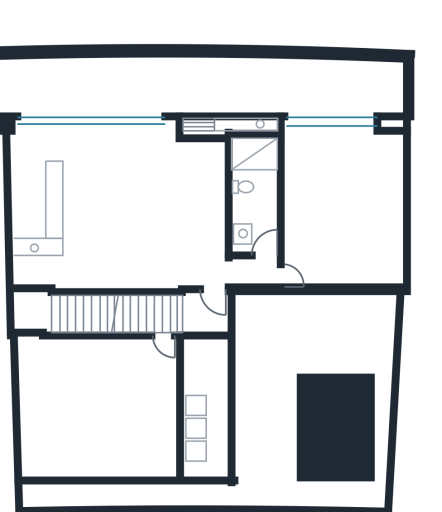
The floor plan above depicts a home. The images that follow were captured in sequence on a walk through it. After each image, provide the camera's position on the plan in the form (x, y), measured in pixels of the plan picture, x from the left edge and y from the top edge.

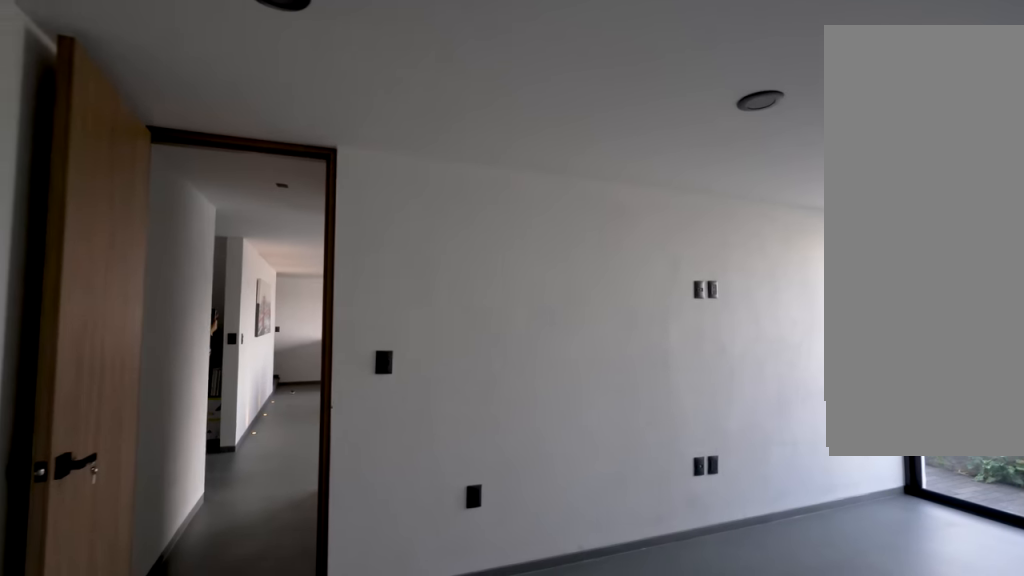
(303, 277)
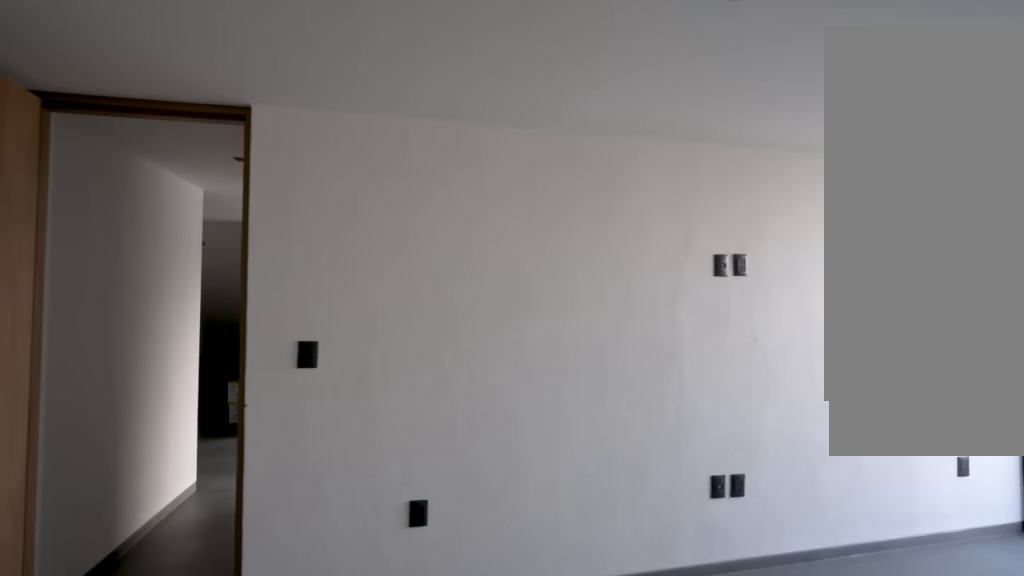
(336, 276)
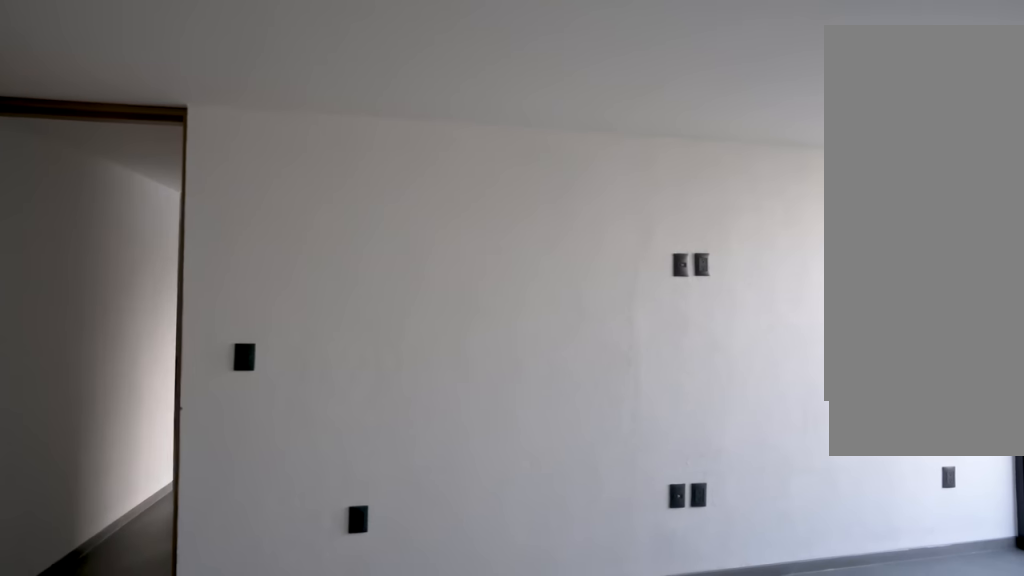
(340, 276)
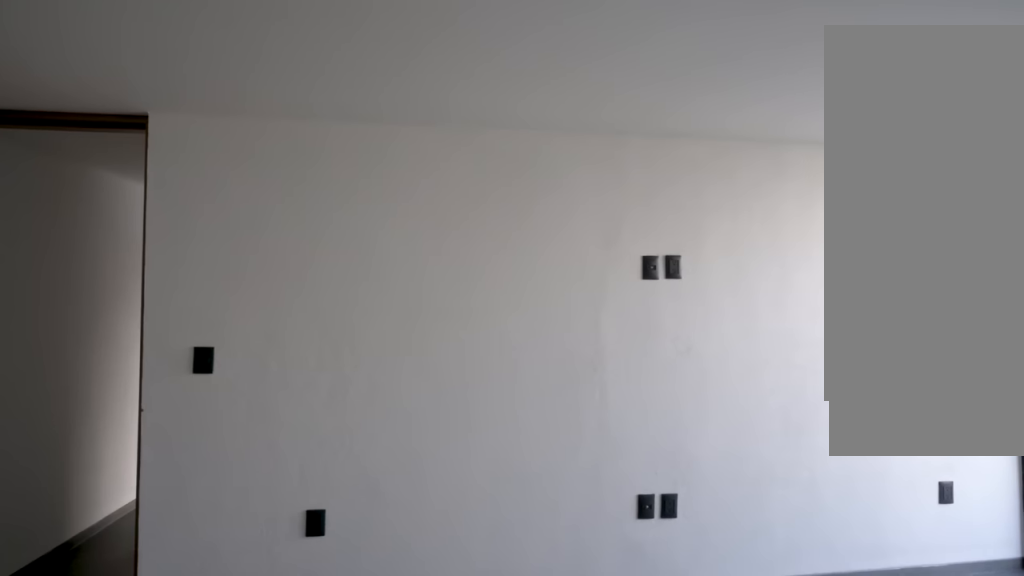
(351, 276)
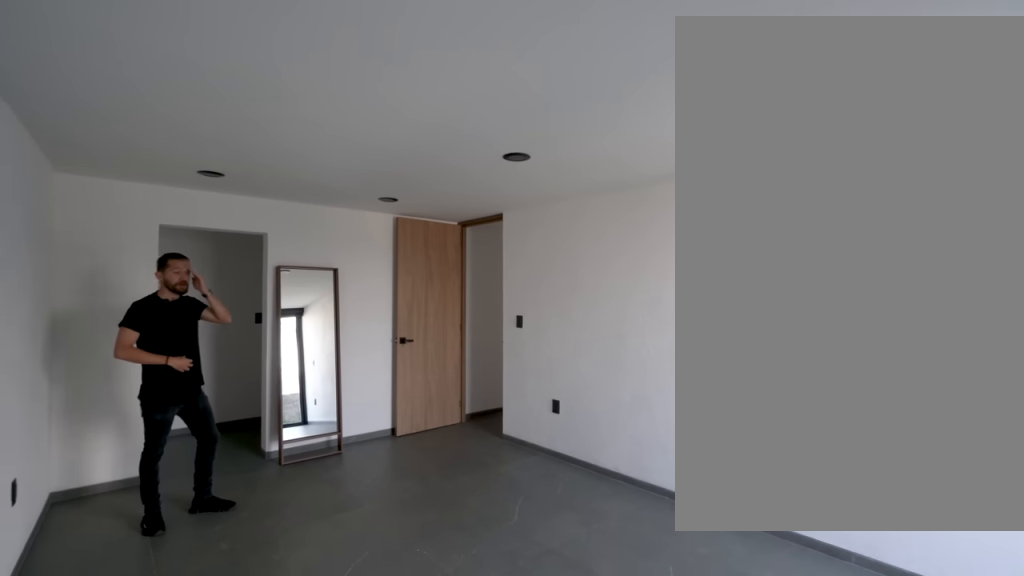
(393, 142)
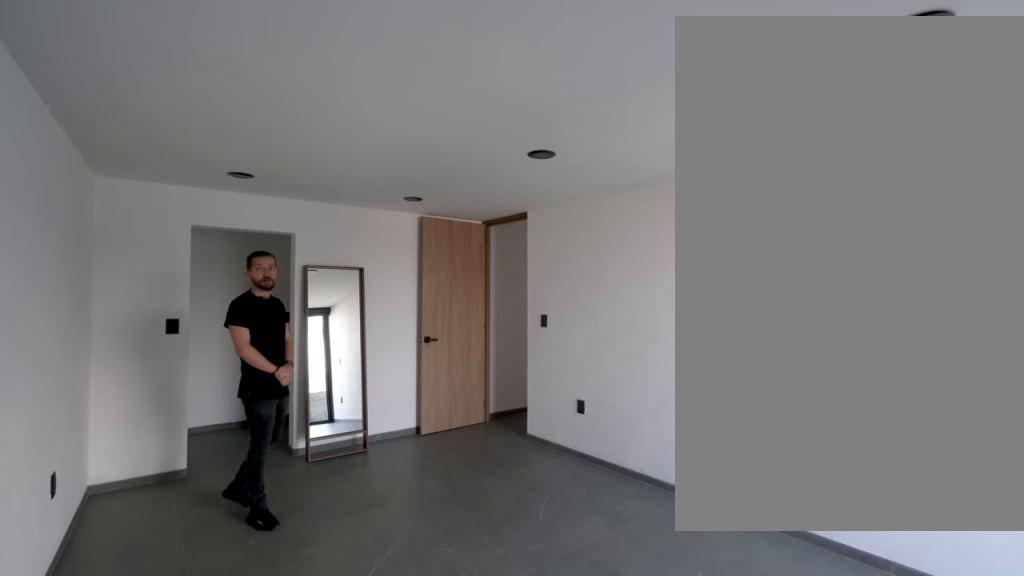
(393, 142)
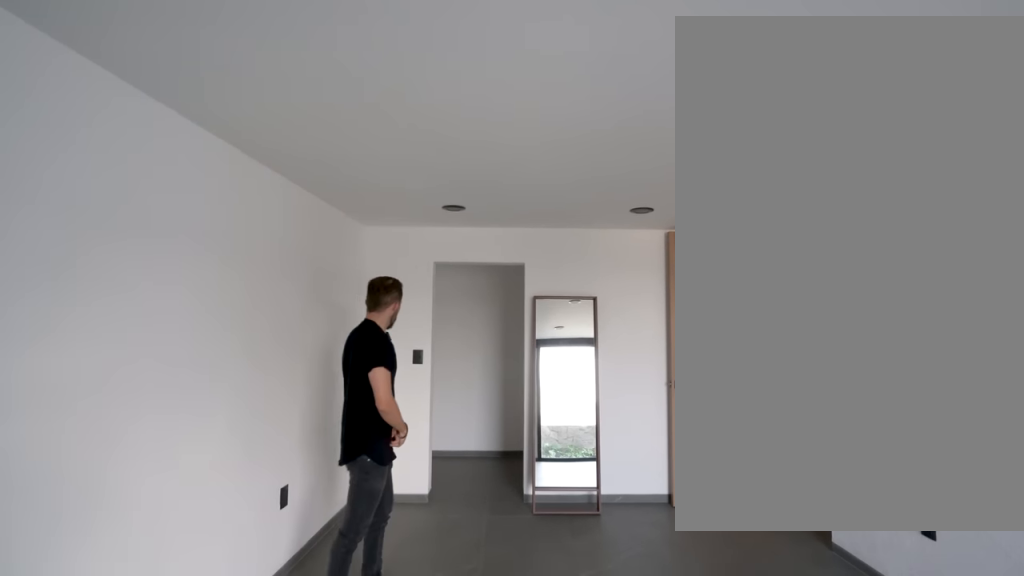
(373, 155)
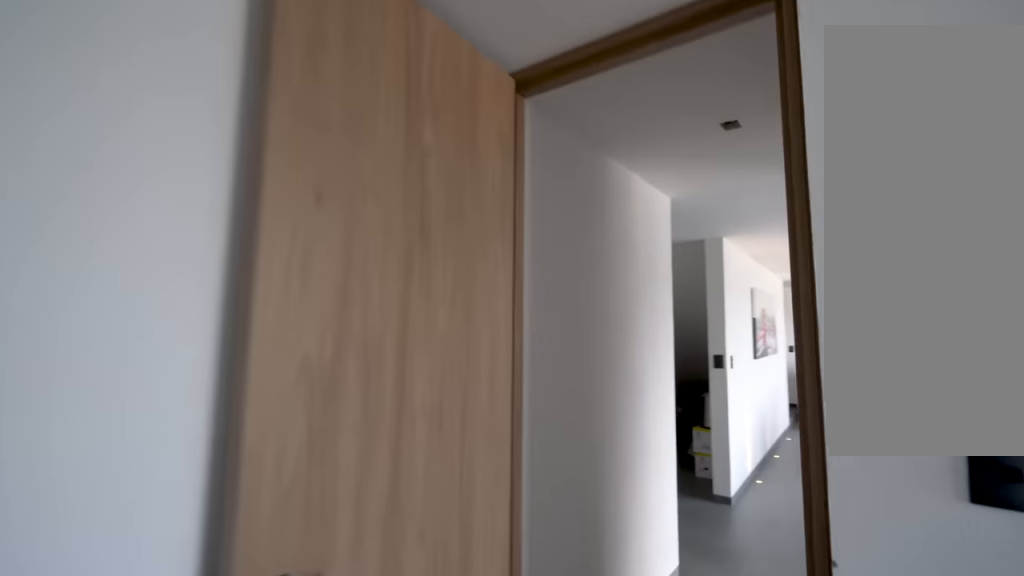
(335, 270)
